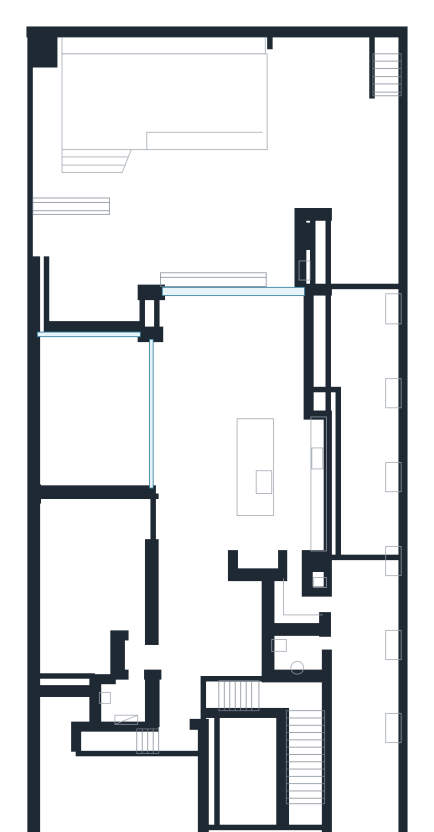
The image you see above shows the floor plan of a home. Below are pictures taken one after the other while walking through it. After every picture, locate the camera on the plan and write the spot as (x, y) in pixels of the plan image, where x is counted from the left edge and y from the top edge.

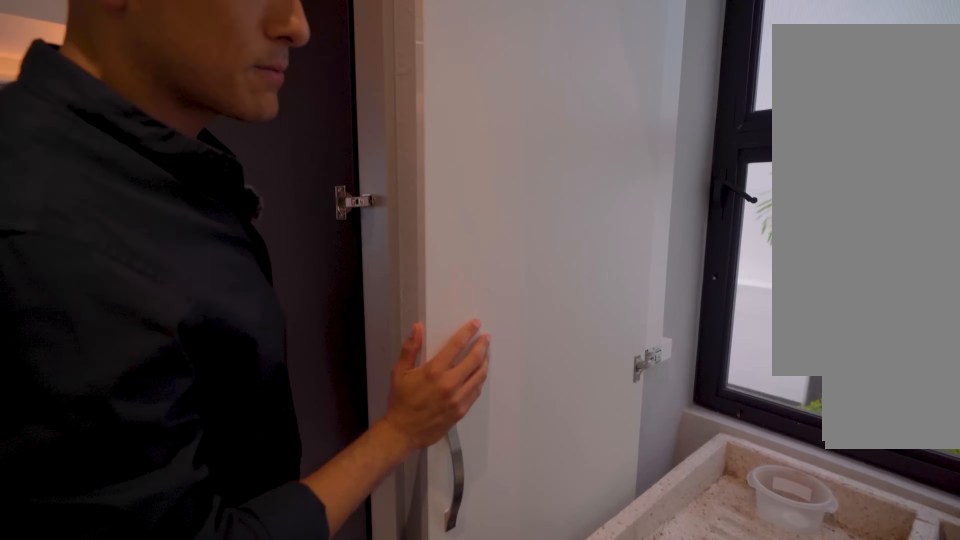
(291, 585)
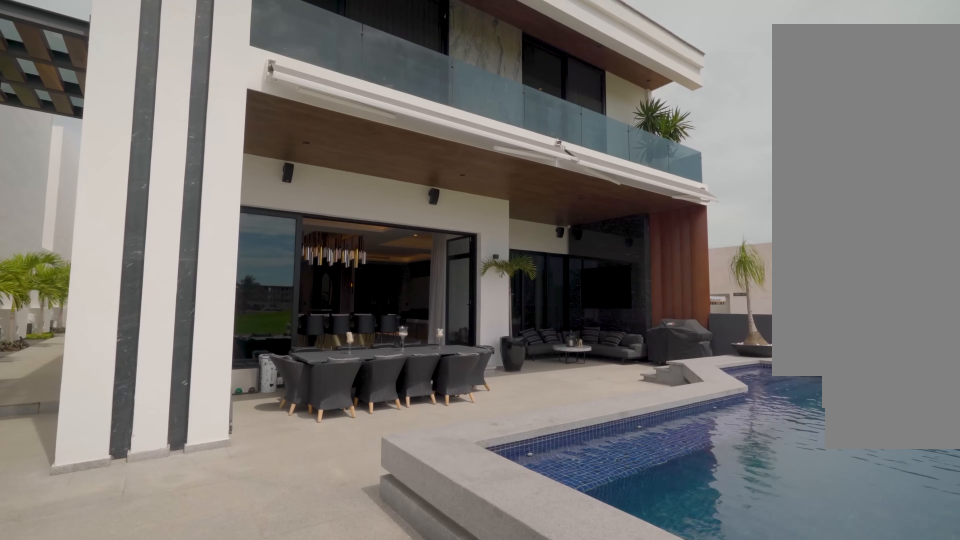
(315, 109)
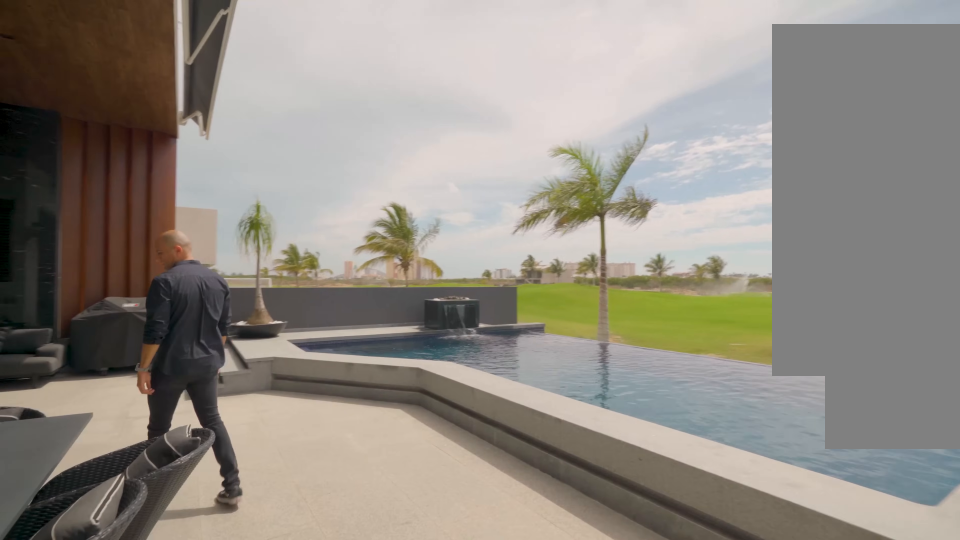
(239, 174)
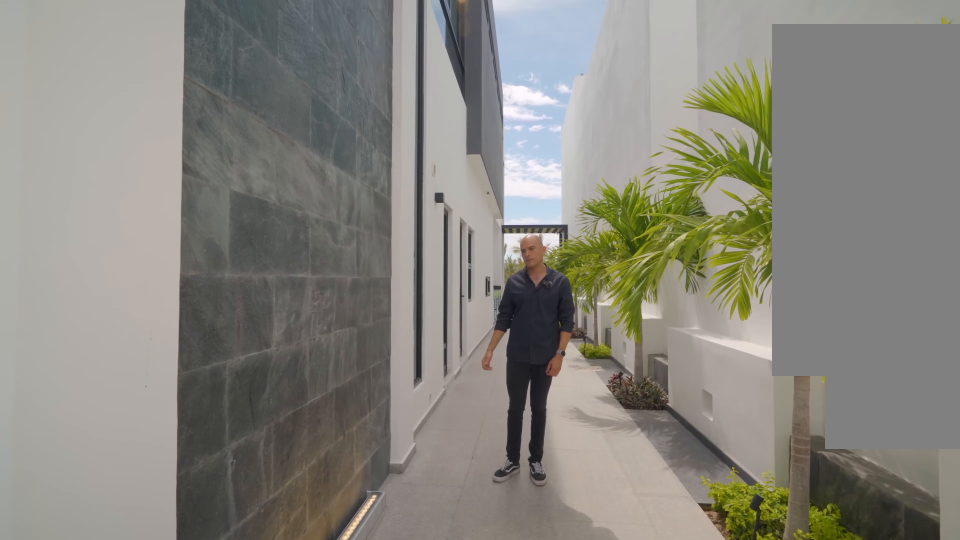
(370, 809)
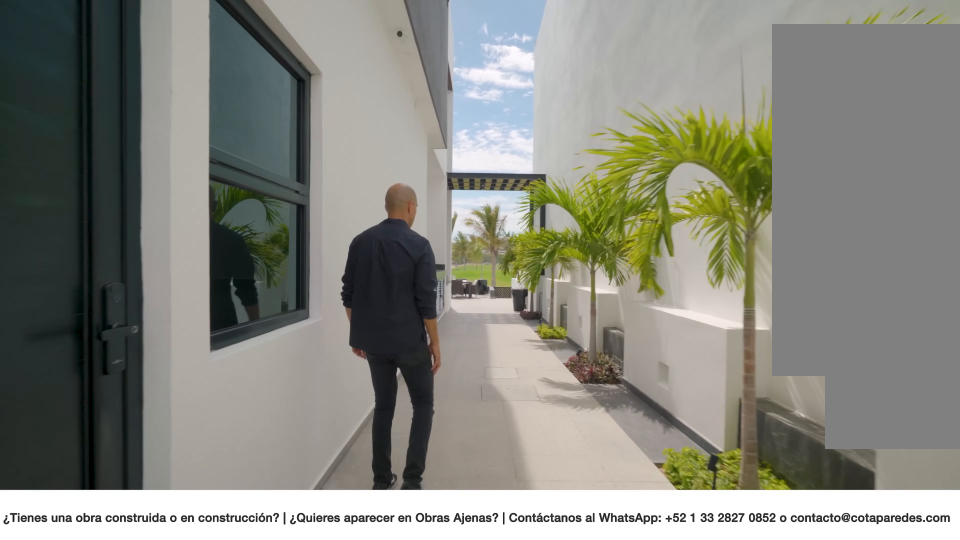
(370, 630)
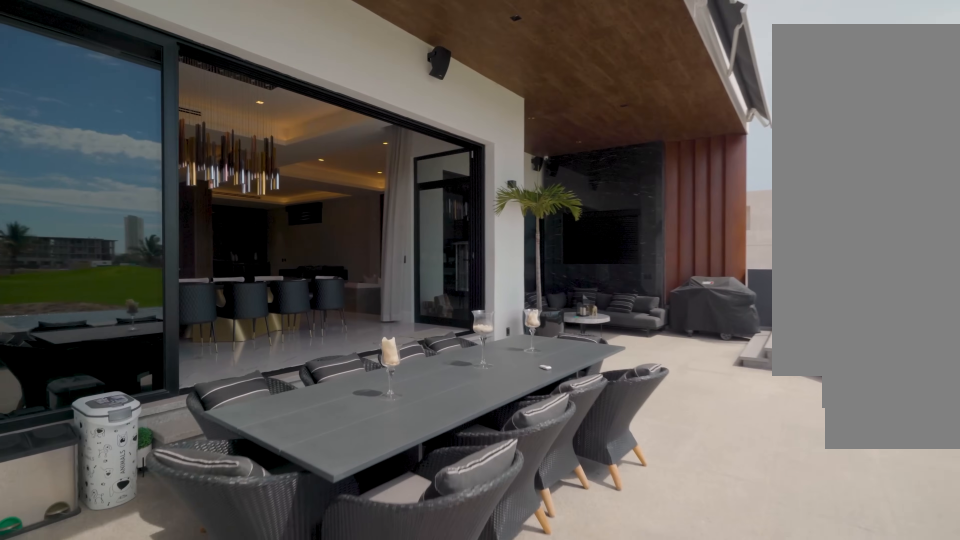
(291, 217)
